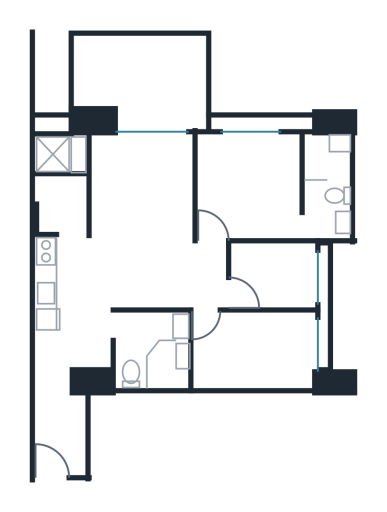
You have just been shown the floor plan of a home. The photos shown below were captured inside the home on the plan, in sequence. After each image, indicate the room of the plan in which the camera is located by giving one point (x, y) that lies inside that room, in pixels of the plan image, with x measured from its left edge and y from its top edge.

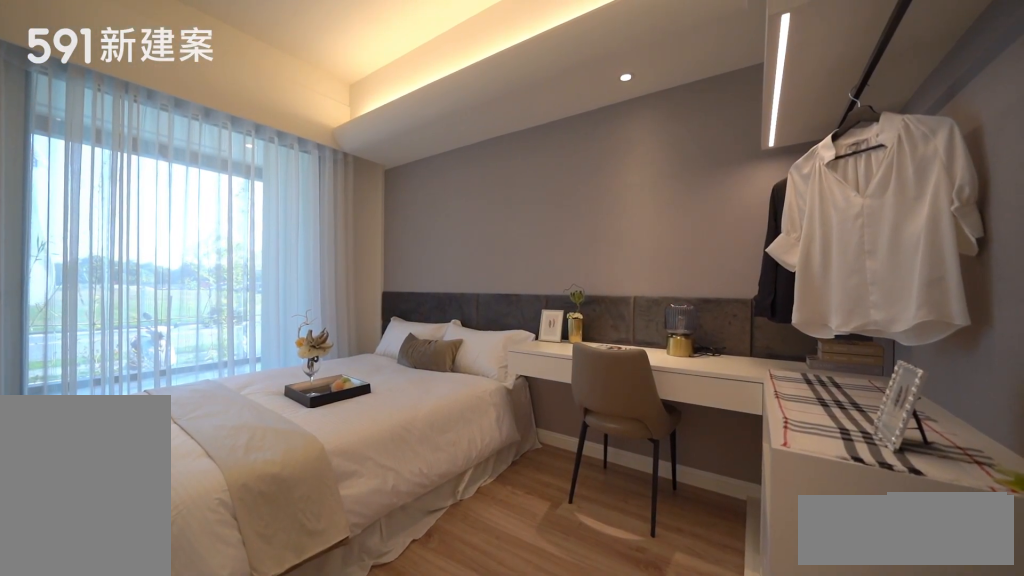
(256, 350)
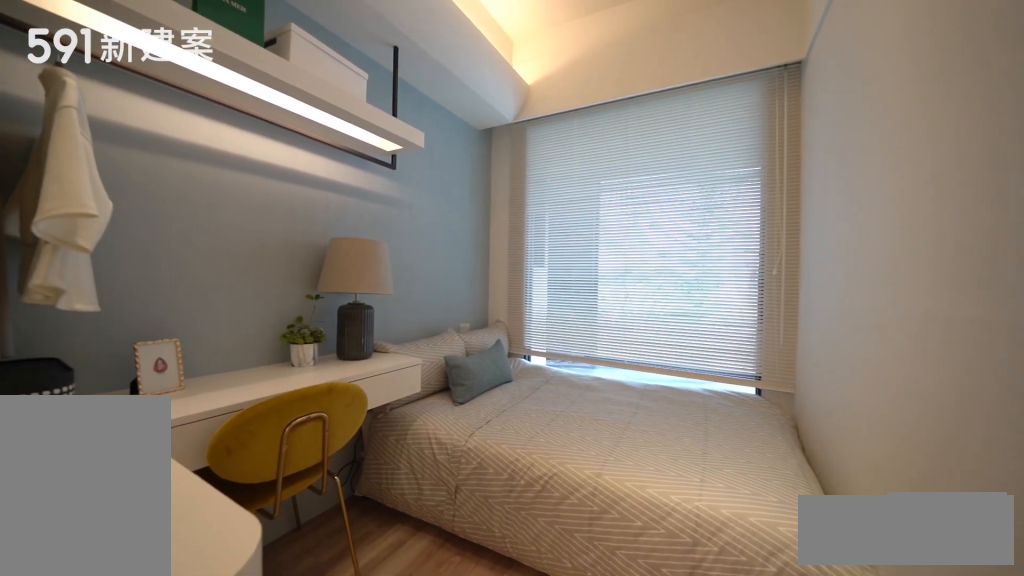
(270, 274)
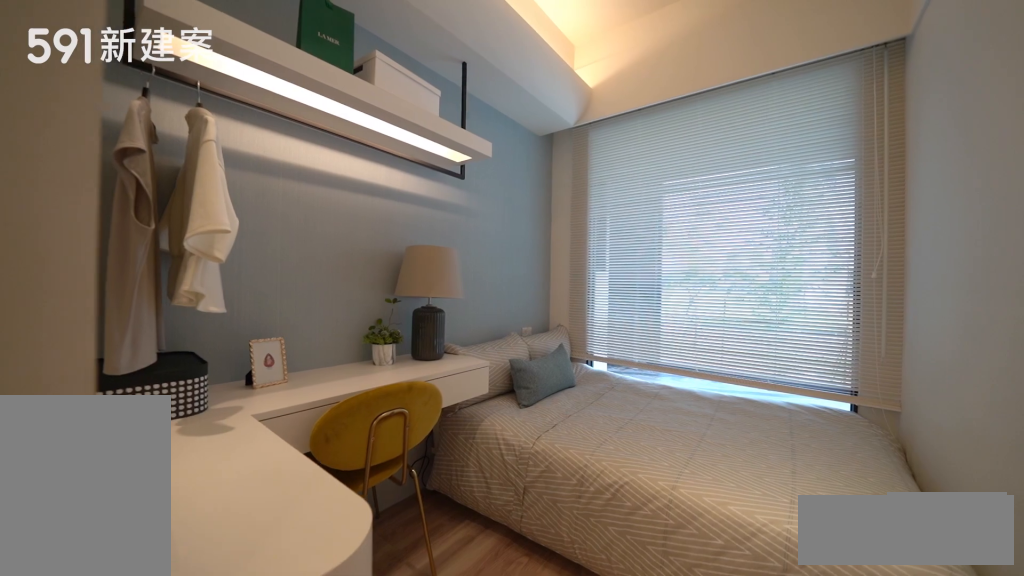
(270, 274)
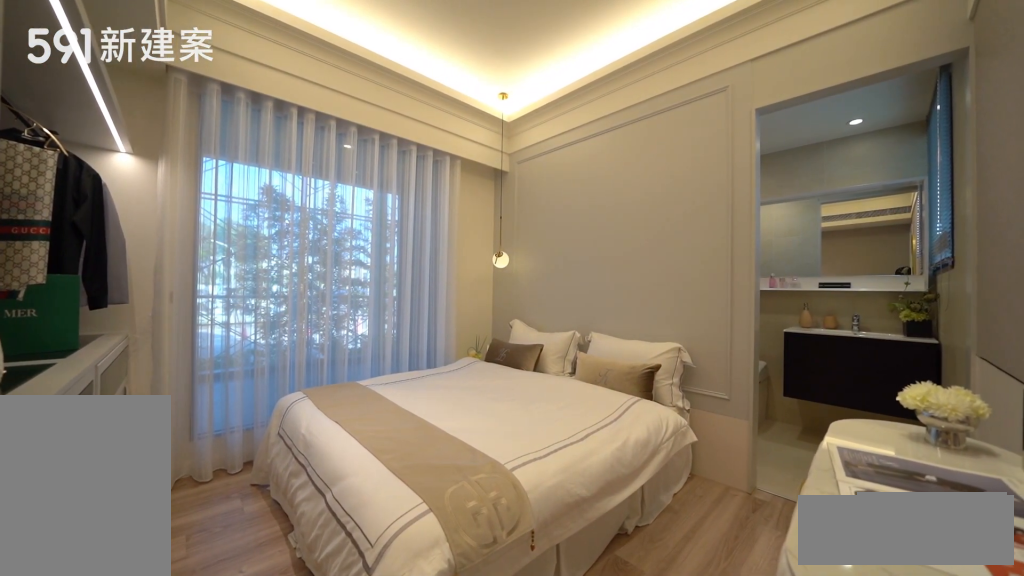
(250, 186)
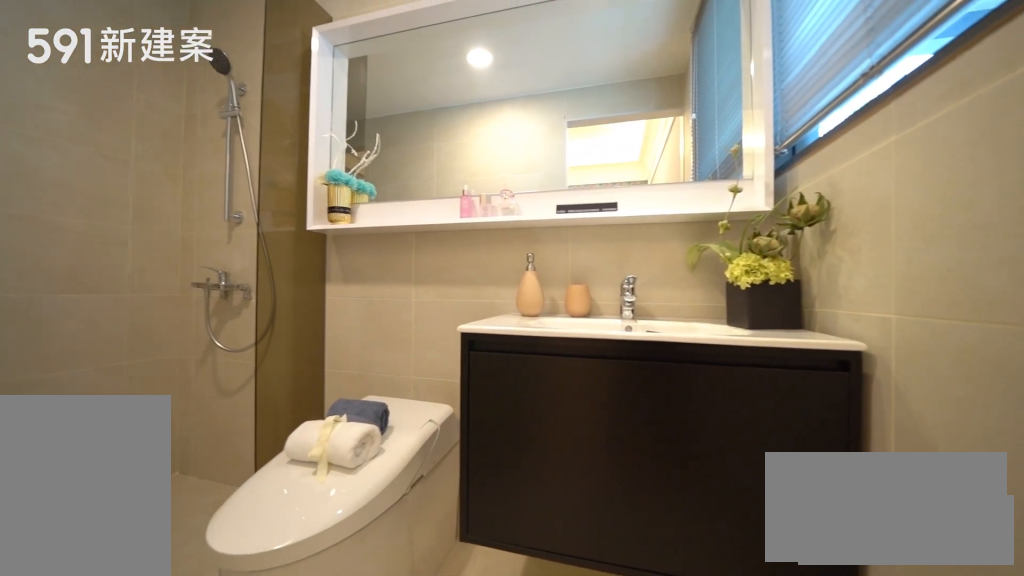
(325, 183)
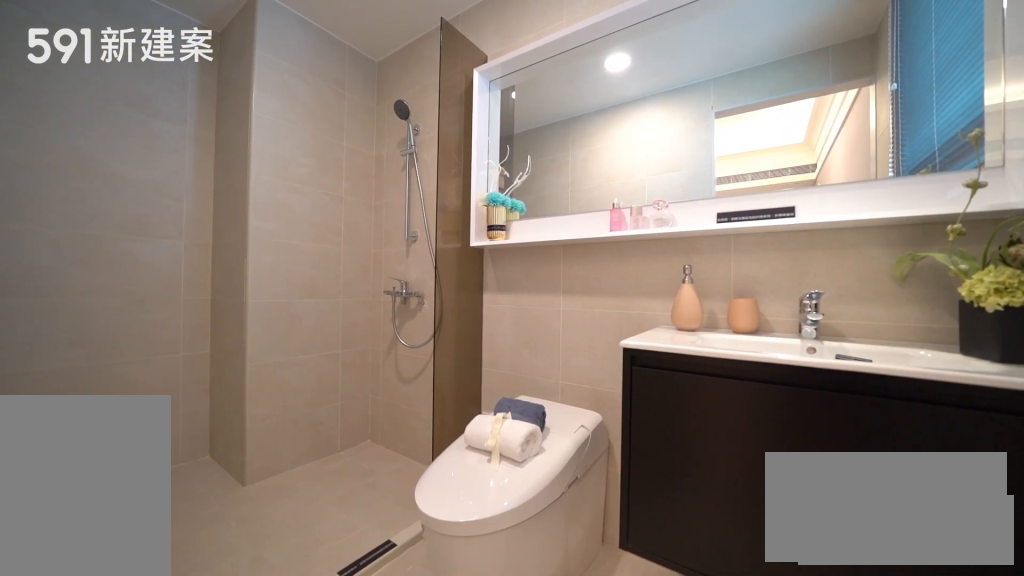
(325, 183)
